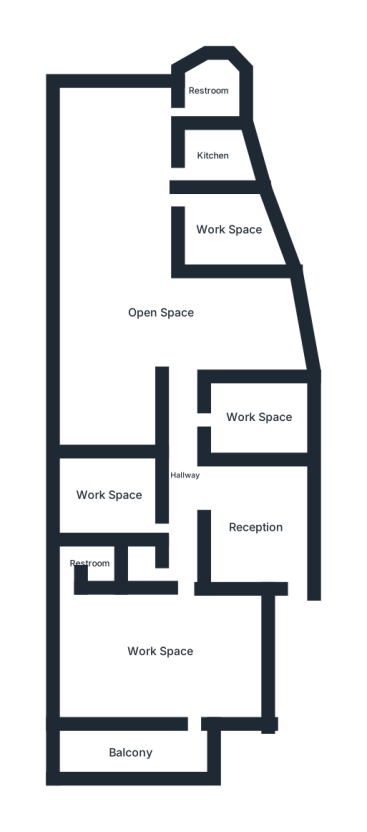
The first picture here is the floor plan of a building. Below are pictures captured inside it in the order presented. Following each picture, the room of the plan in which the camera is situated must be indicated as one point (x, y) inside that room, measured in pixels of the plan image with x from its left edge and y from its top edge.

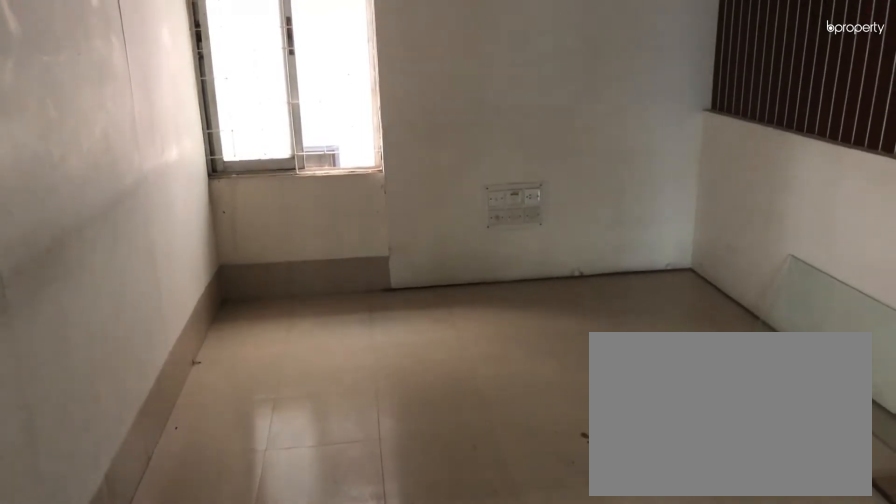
(110, 498)
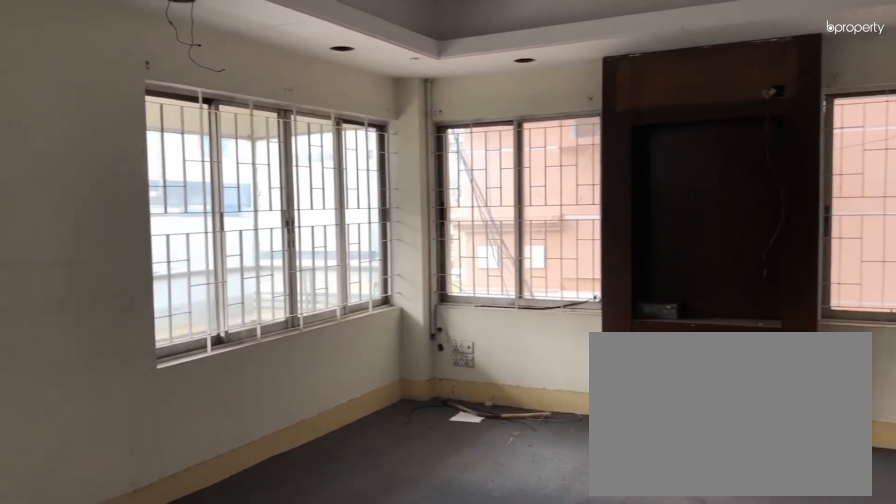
(160, 653)
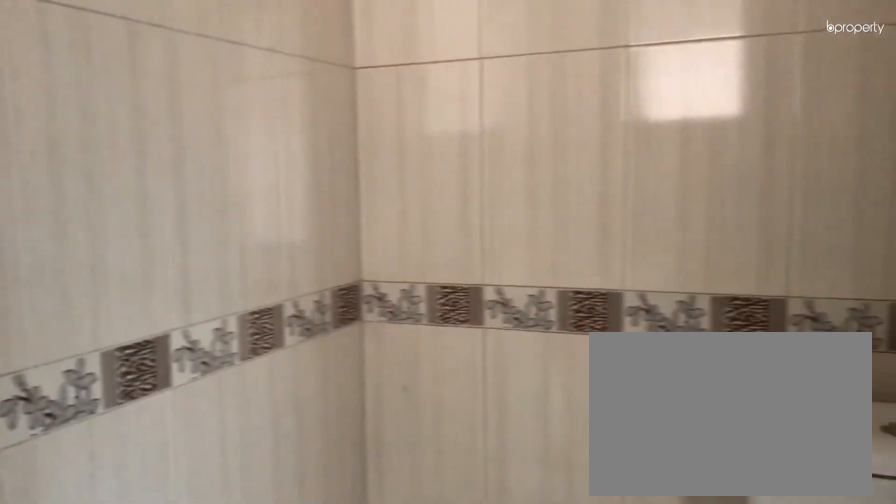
(85, 567)
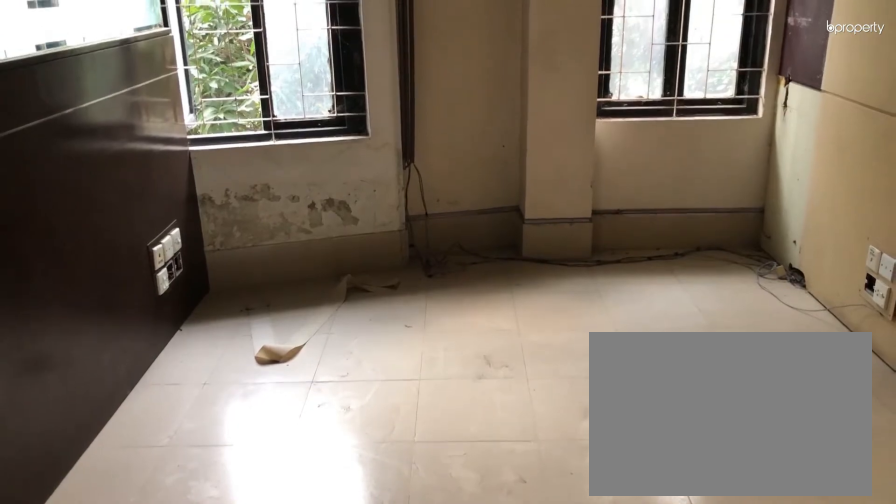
(259, 416)
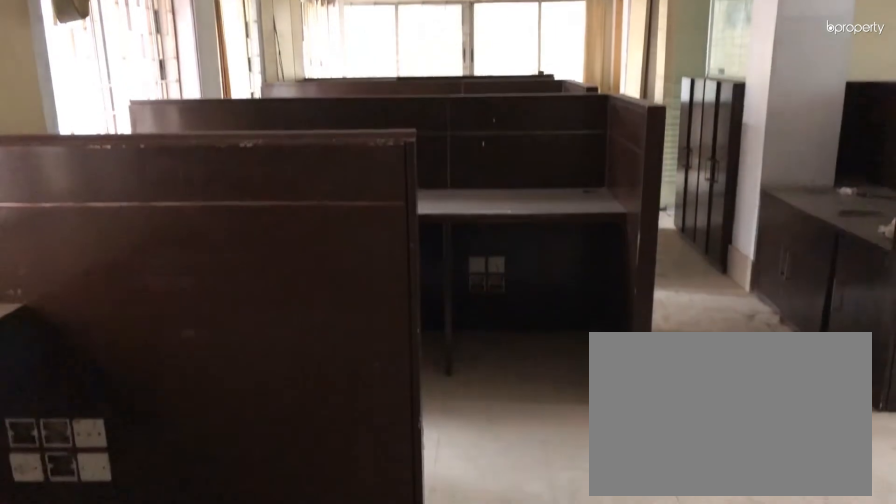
(160, 314)
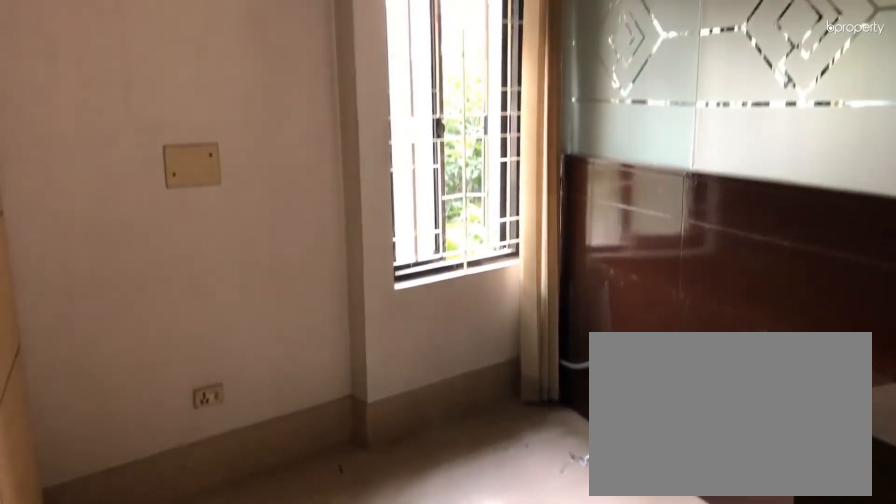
(231, 226)
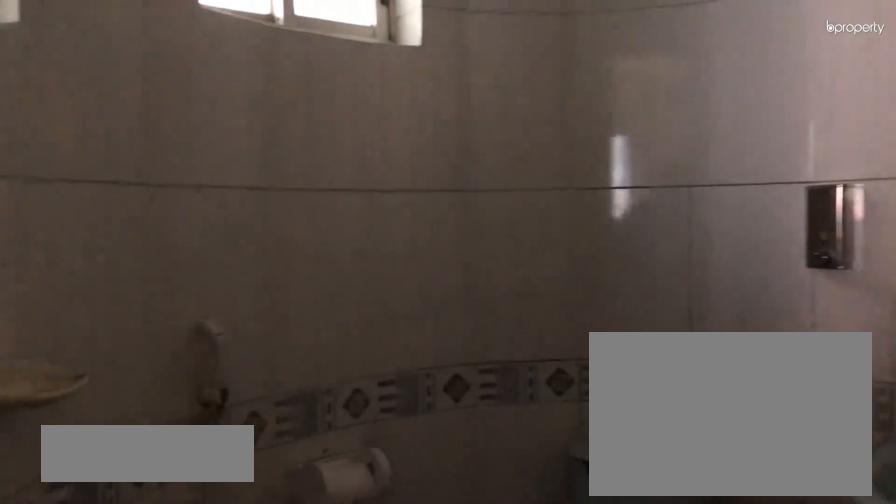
(206, 88)
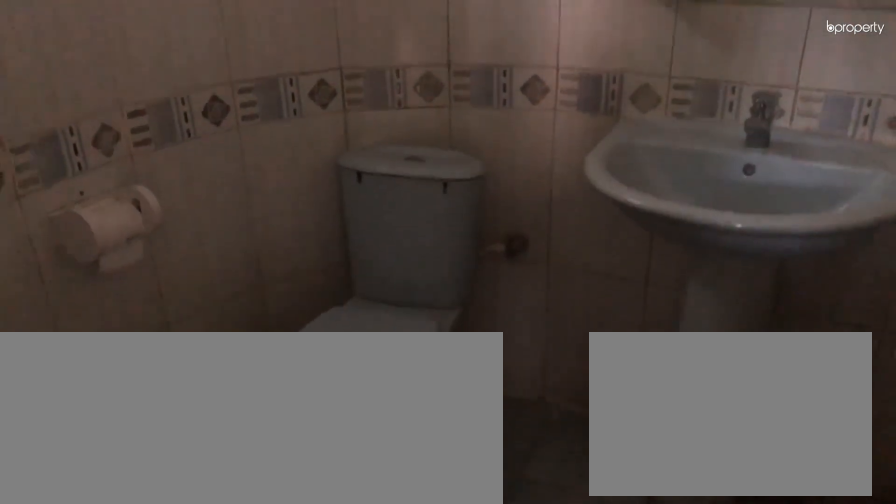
(206, 88)
